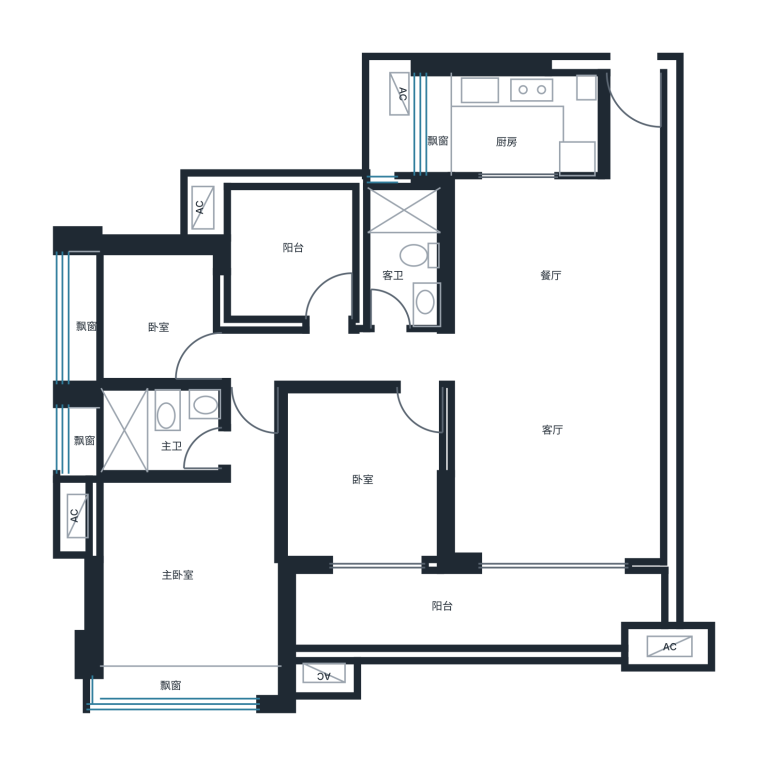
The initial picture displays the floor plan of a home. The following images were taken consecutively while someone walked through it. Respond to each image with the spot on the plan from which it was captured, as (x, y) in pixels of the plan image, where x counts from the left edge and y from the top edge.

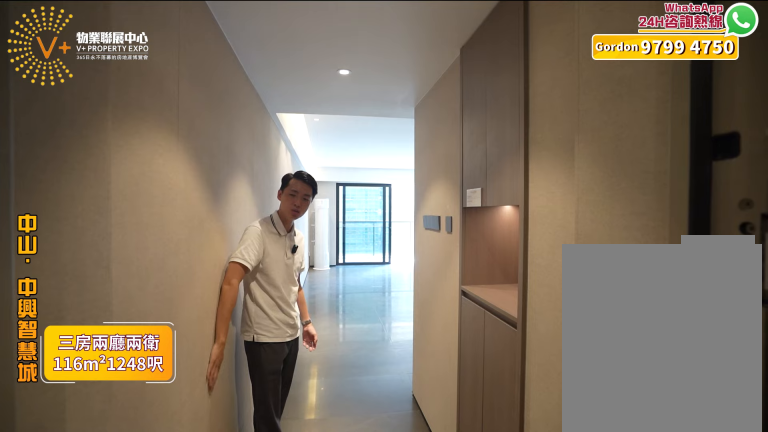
(621, 105)
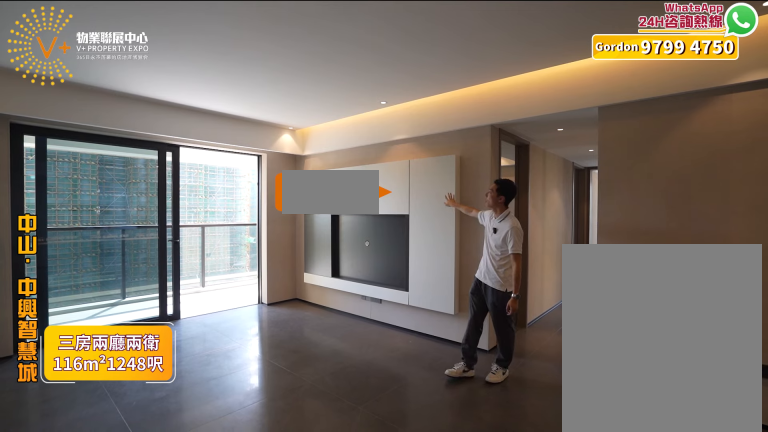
(610, 388)
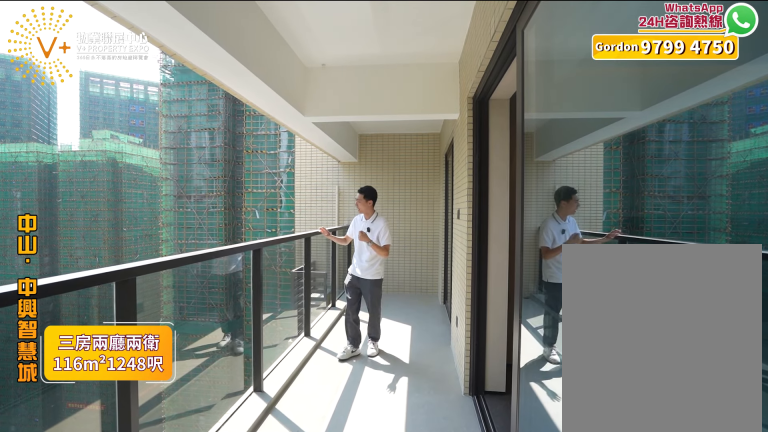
(543, 580)
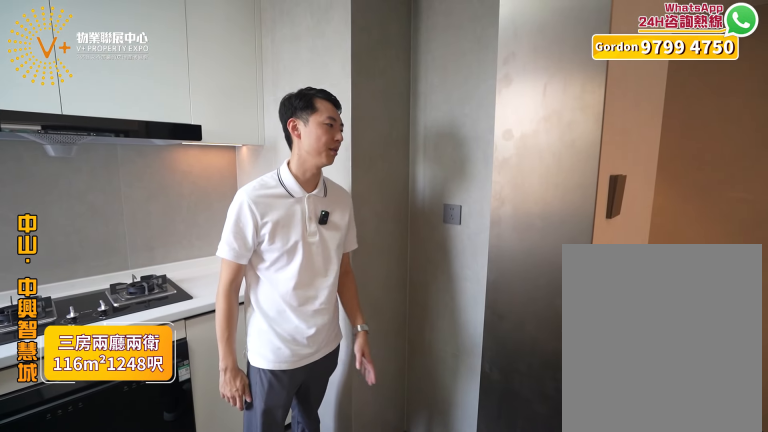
(522, 129)
